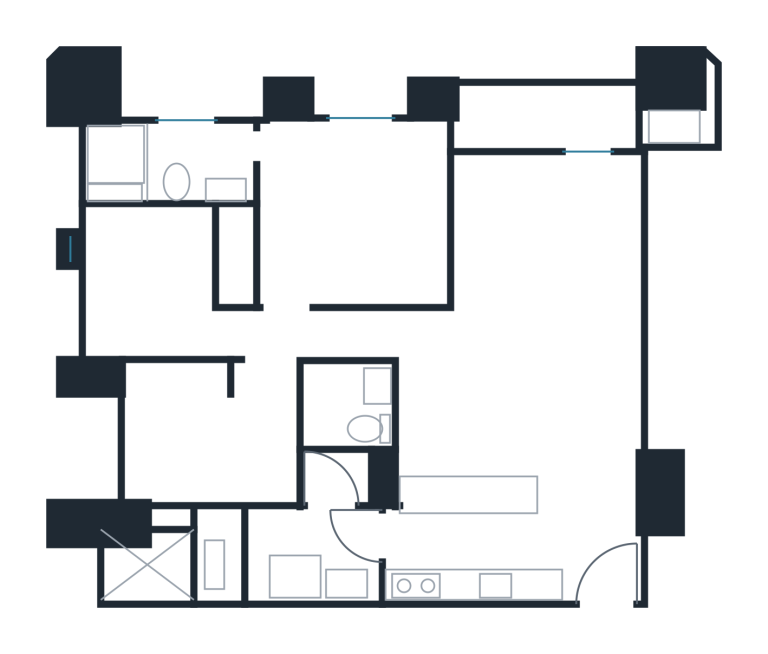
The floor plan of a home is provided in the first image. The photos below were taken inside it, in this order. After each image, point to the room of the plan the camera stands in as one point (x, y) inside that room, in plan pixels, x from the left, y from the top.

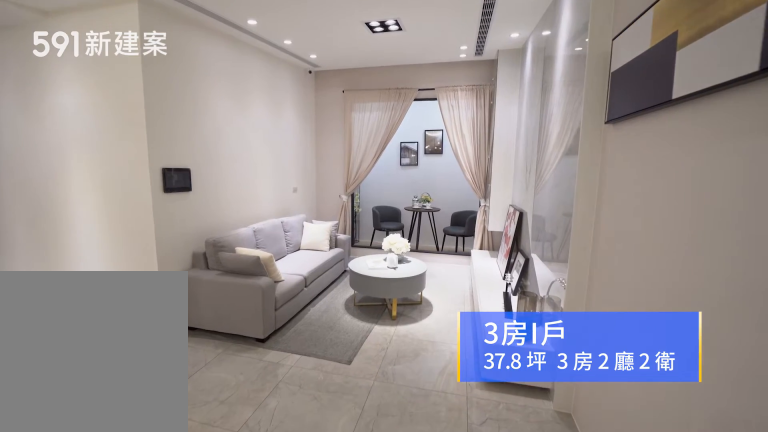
(535, 231)
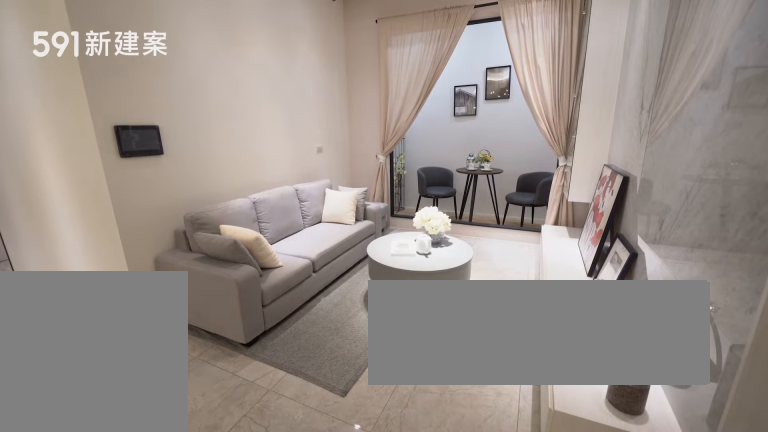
(535, 231)
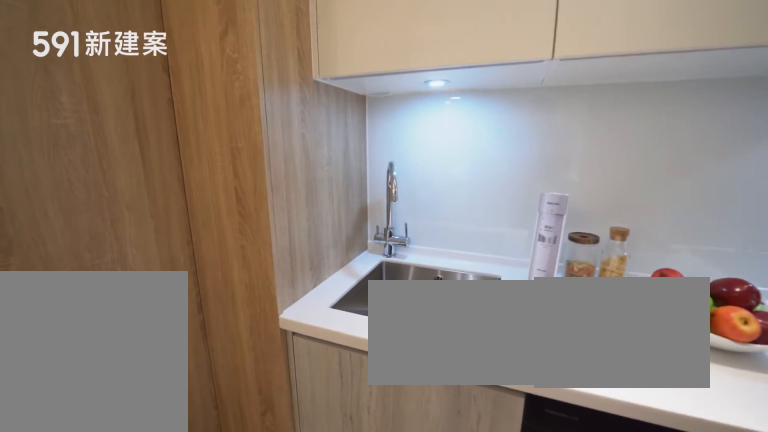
(453, 558)
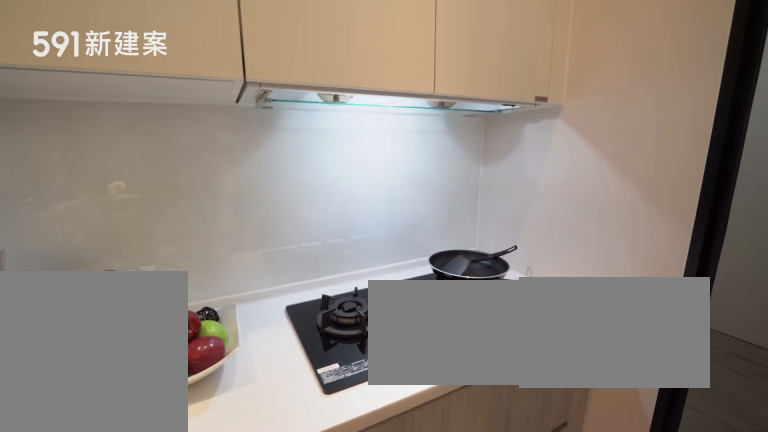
(453, 558)
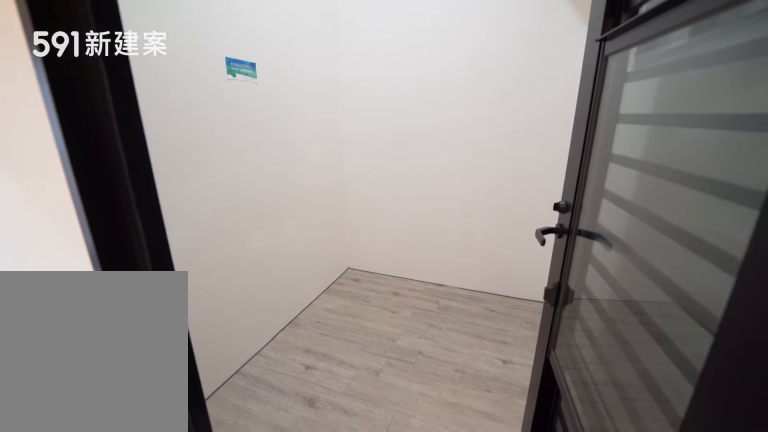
(308, 556)
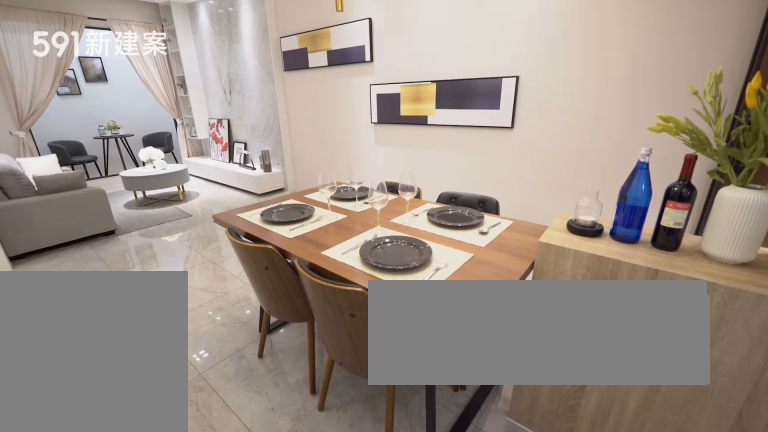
(483, 413)
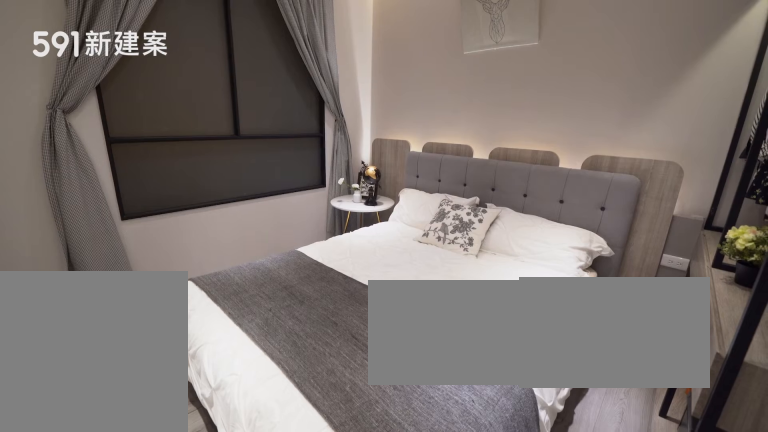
(356, 212)
